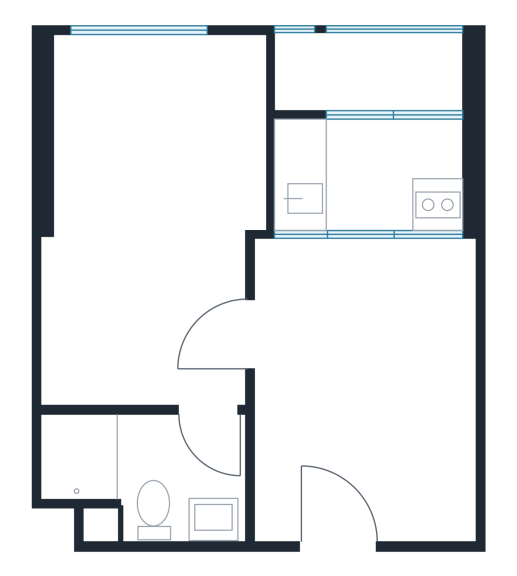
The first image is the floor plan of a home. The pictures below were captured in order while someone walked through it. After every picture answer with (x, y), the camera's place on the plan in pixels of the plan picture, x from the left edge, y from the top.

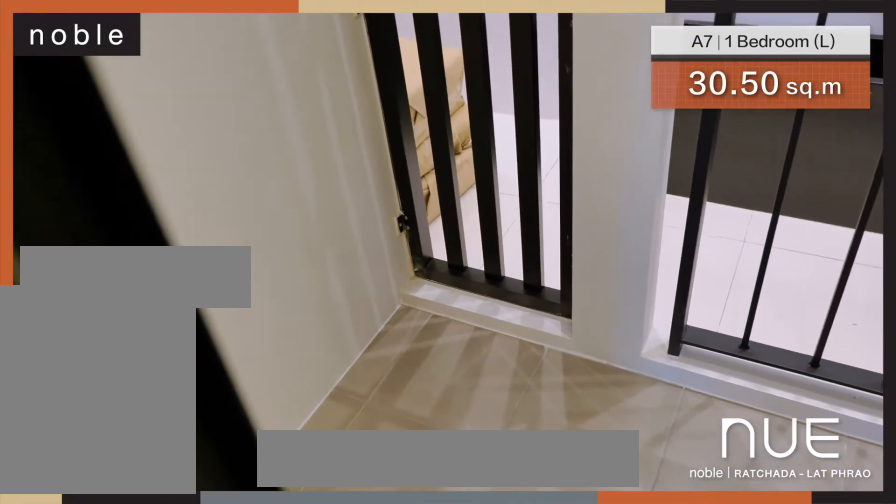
(365, 103)
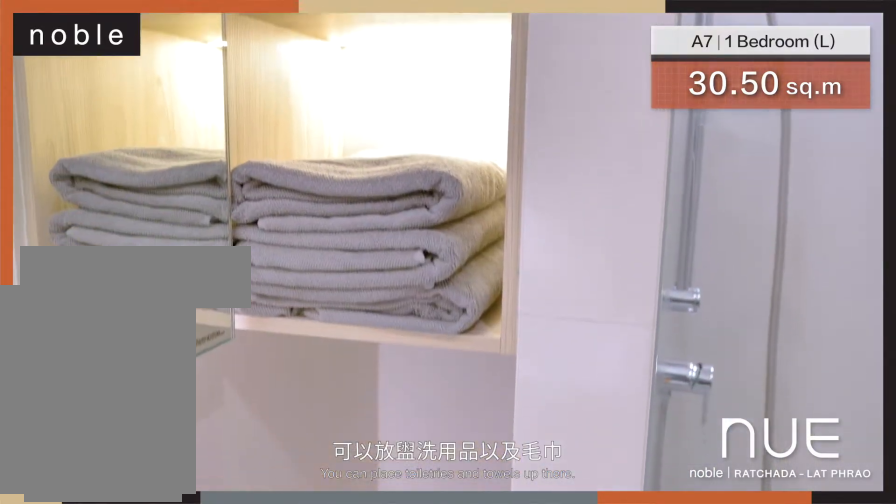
(222, 409)
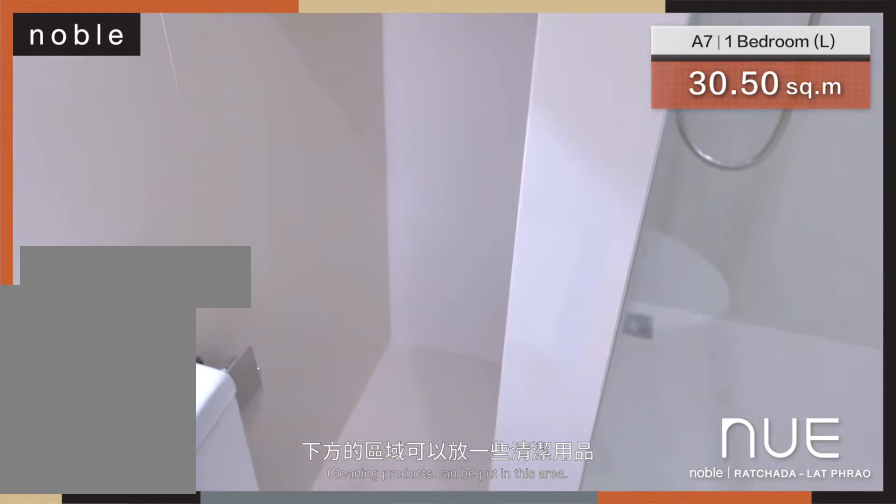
(220, 412)
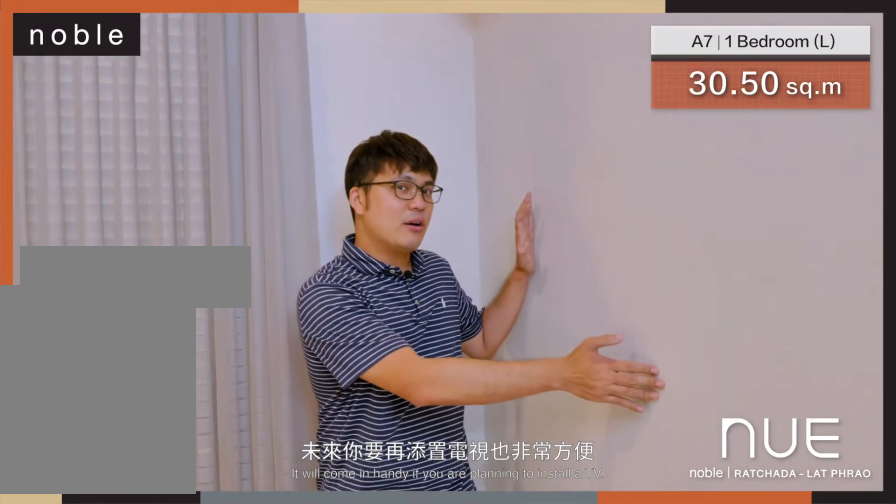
(215, 294)
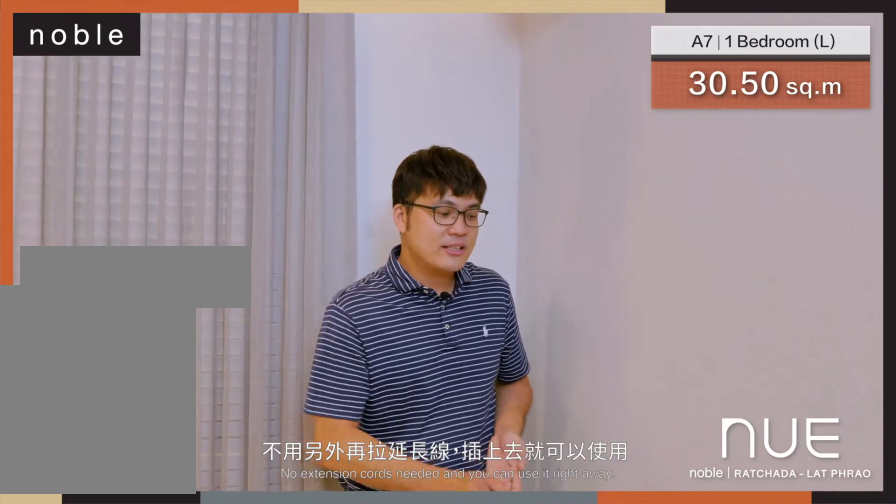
(214, 292)
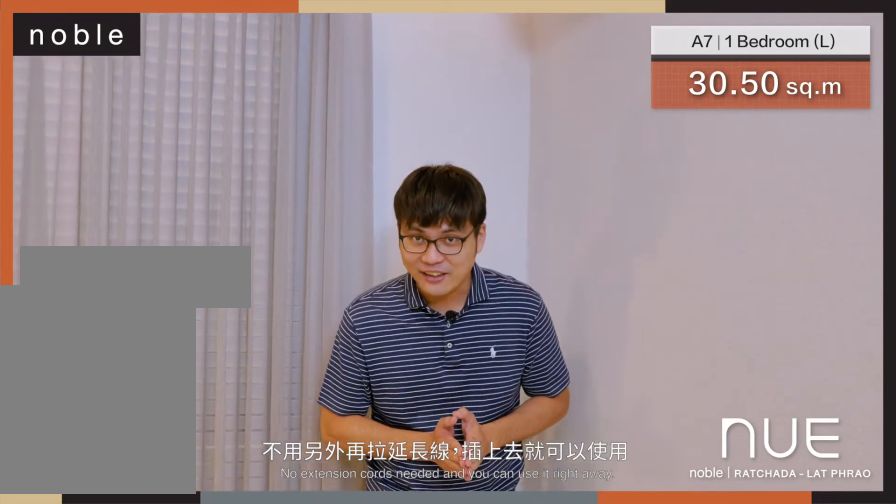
(212, 288)
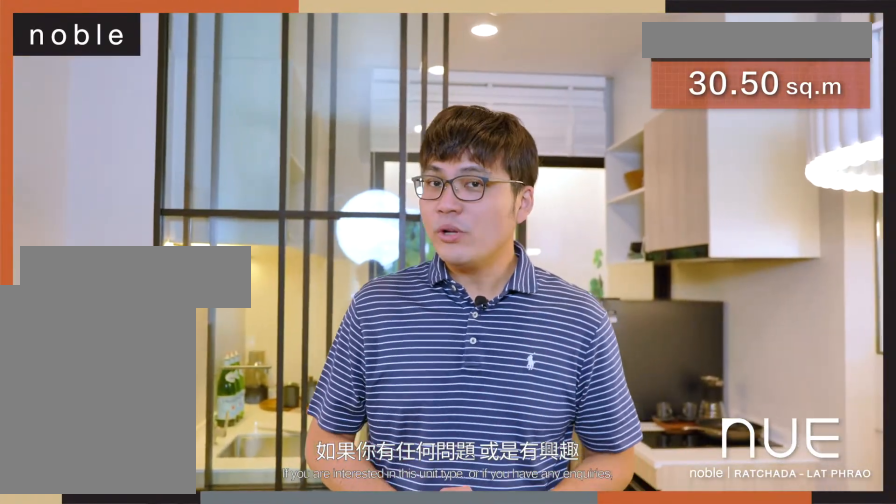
(321, 341)
